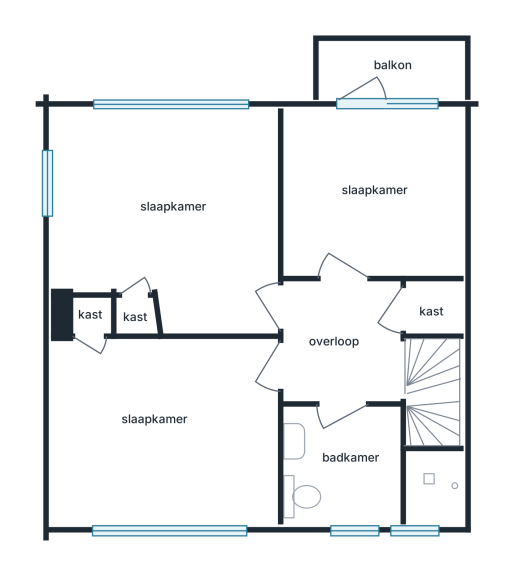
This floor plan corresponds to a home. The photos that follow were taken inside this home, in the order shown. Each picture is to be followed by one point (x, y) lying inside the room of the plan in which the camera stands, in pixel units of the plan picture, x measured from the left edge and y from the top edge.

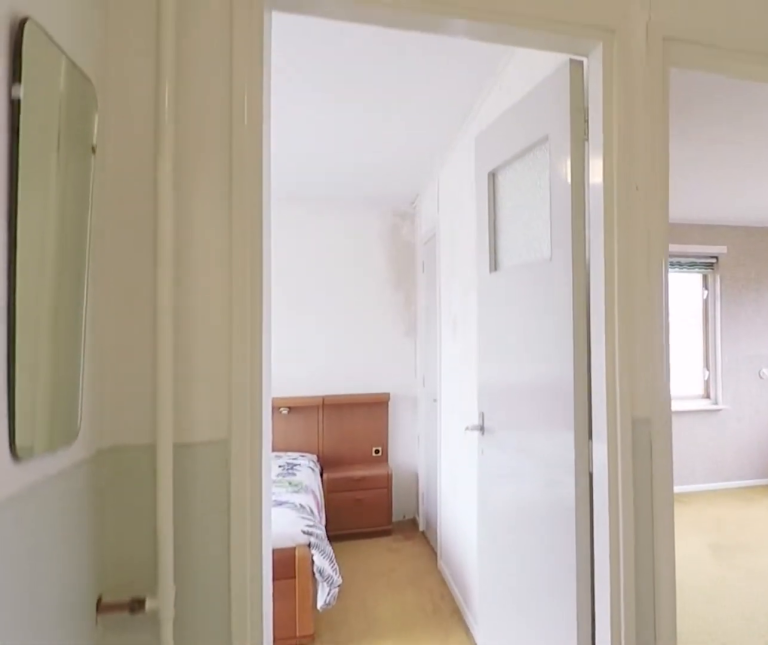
(344, 342)
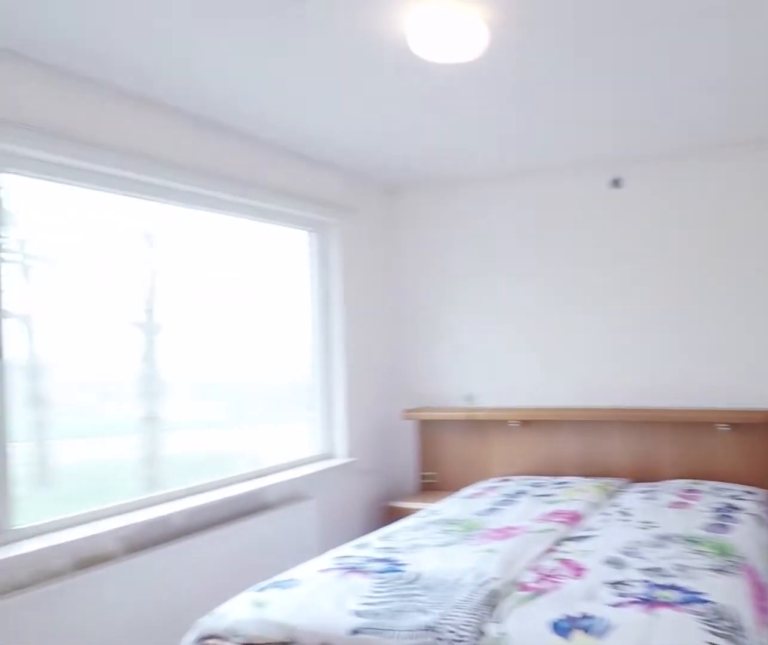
(255, 442)
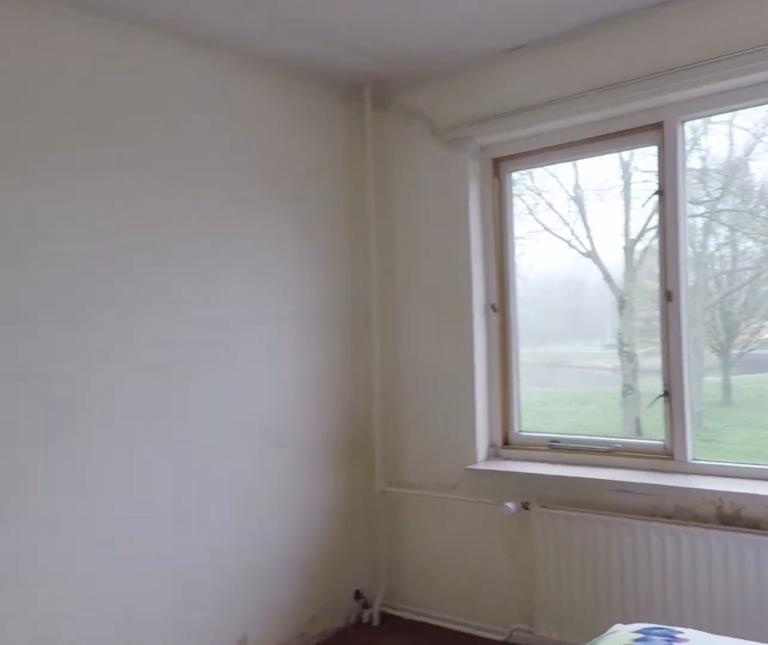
(255, 442)
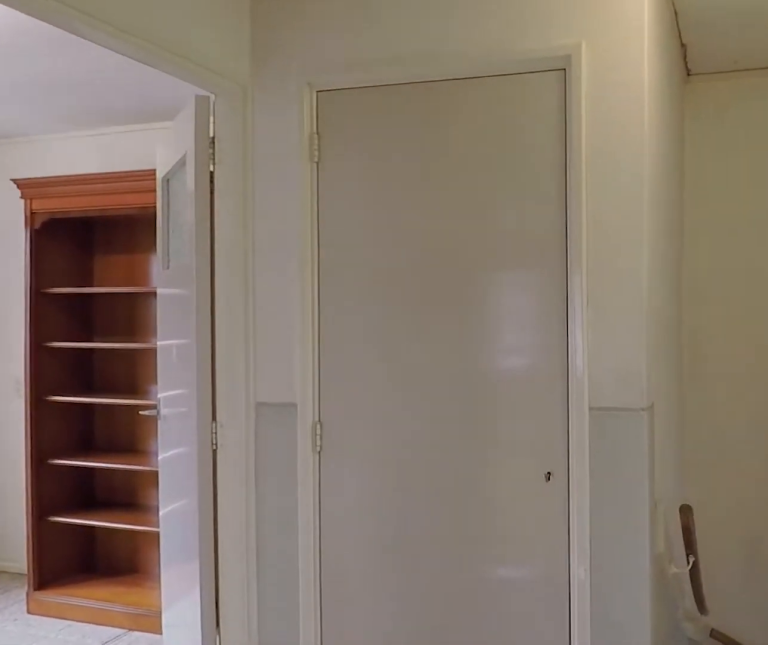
(344, 342)
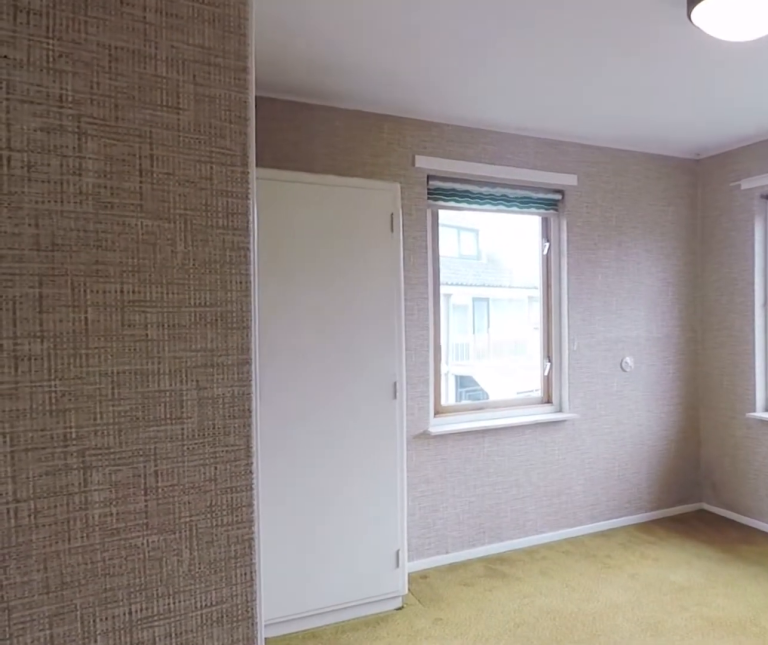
(263, 223)
